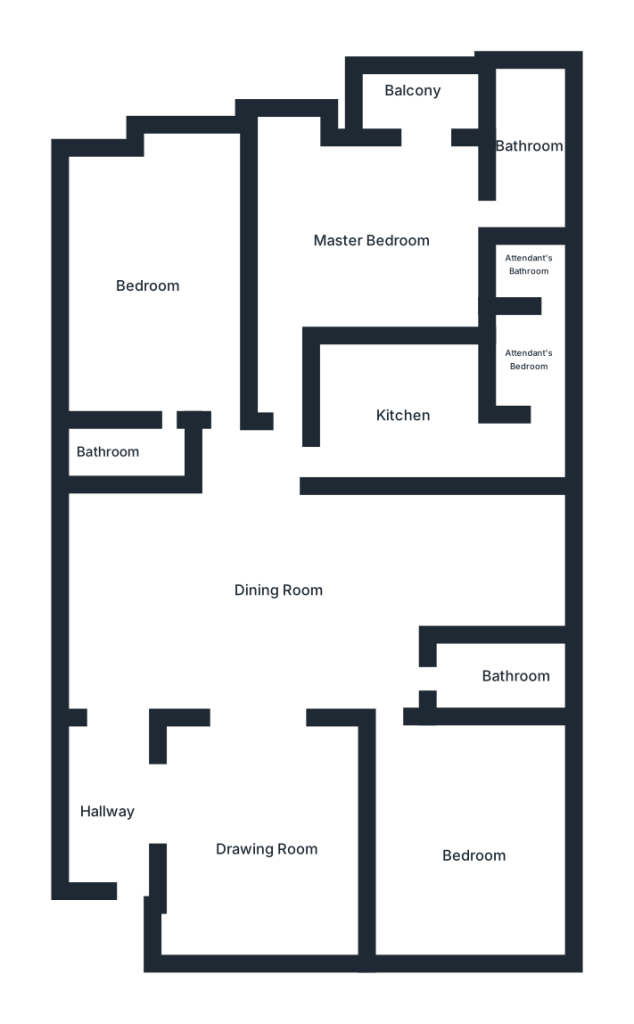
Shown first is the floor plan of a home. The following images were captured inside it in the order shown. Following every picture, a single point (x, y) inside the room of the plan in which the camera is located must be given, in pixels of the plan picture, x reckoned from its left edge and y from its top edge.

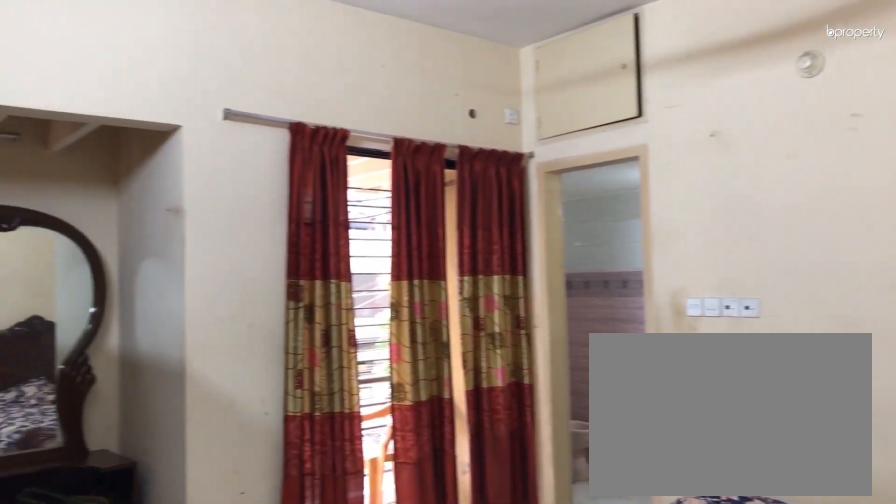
(363, 244)
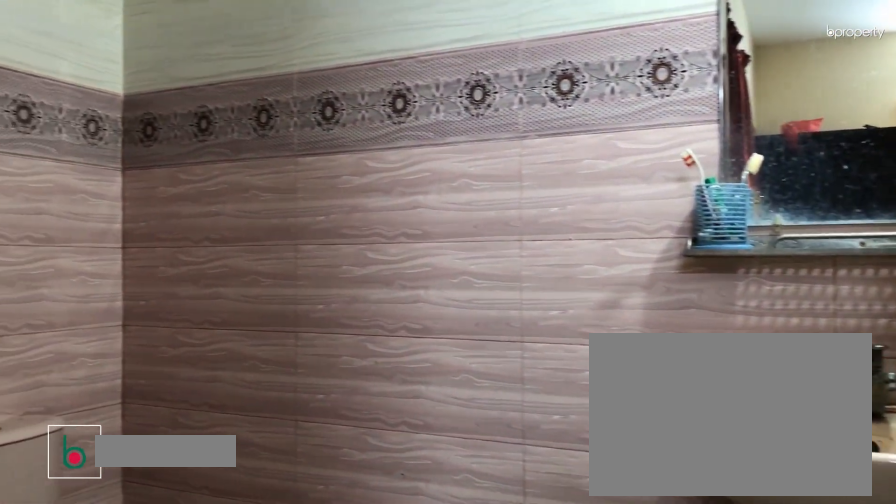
(524, 151)
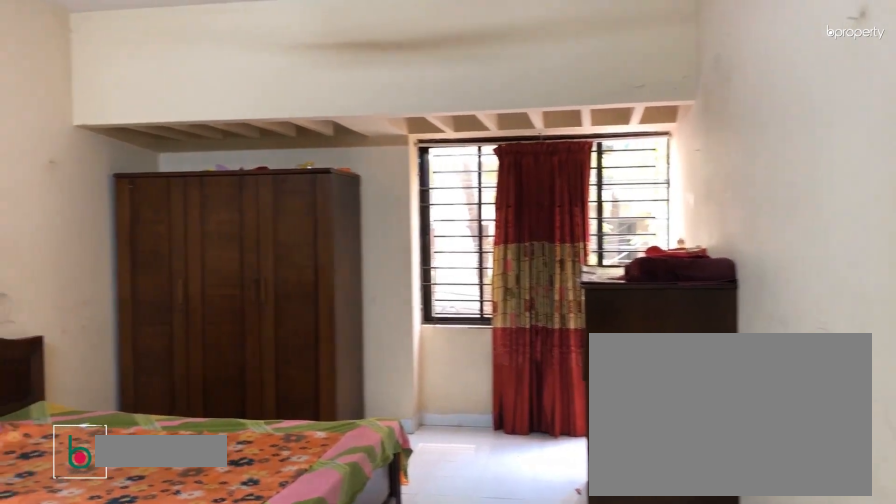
(138, 285)
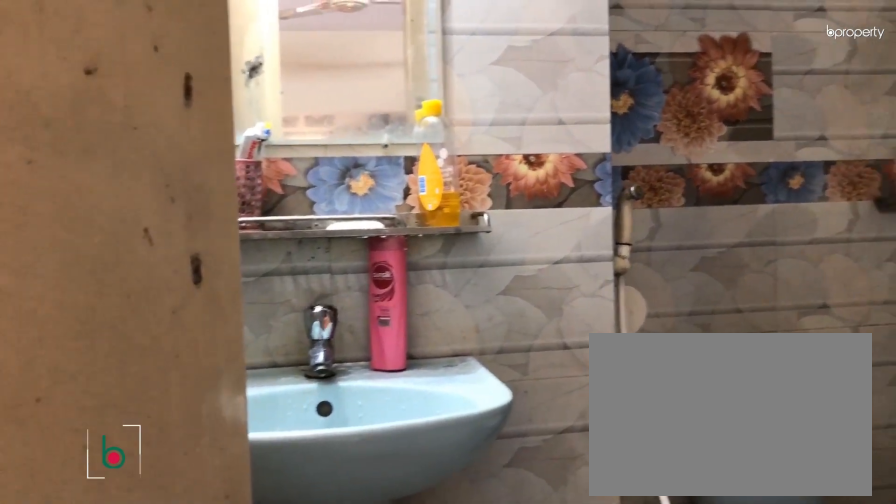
(117, 455)
